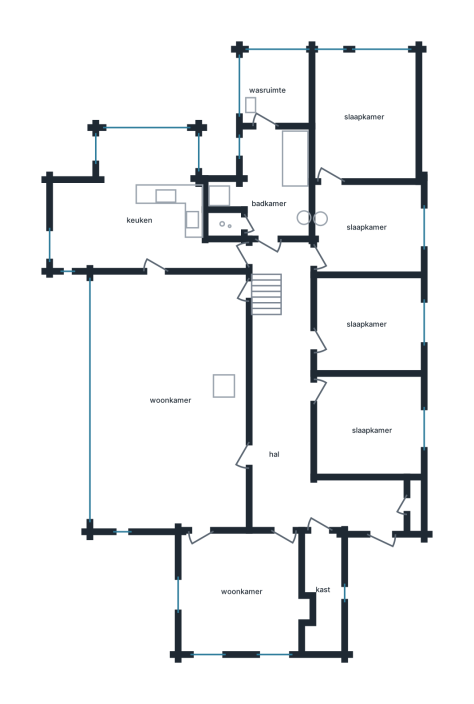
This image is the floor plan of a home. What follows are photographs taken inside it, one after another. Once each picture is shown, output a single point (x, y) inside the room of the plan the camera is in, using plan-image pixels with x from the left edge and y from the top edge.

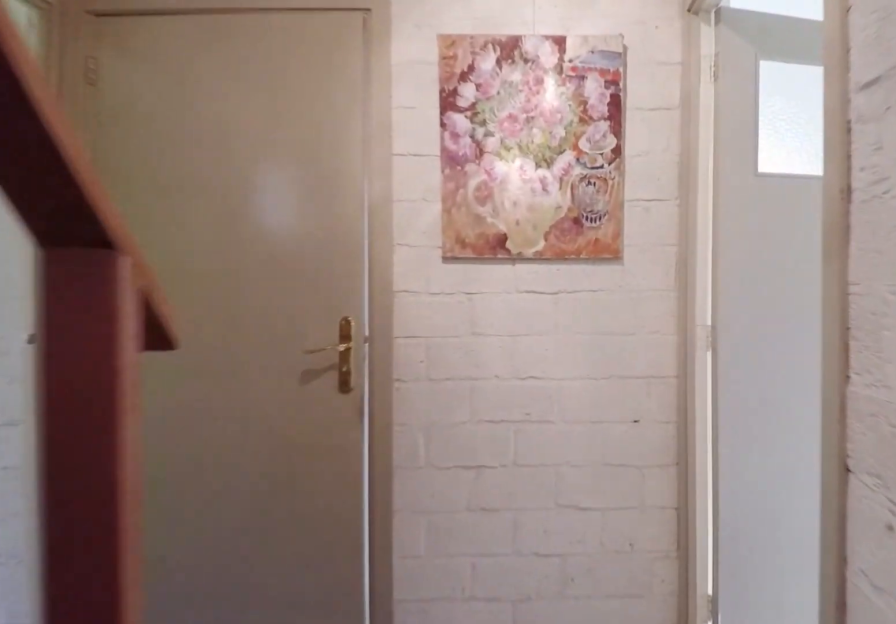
(299, 416)
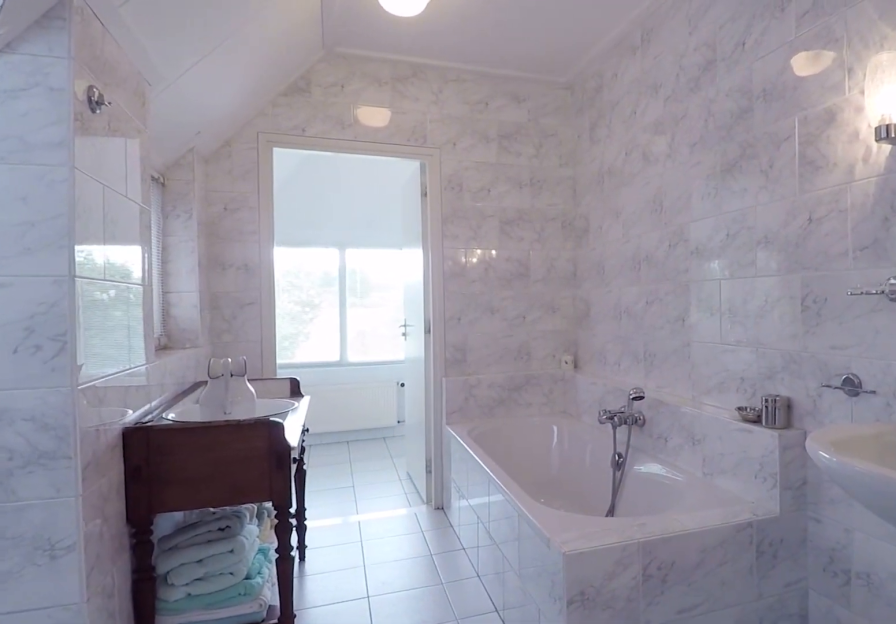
(271, 183)
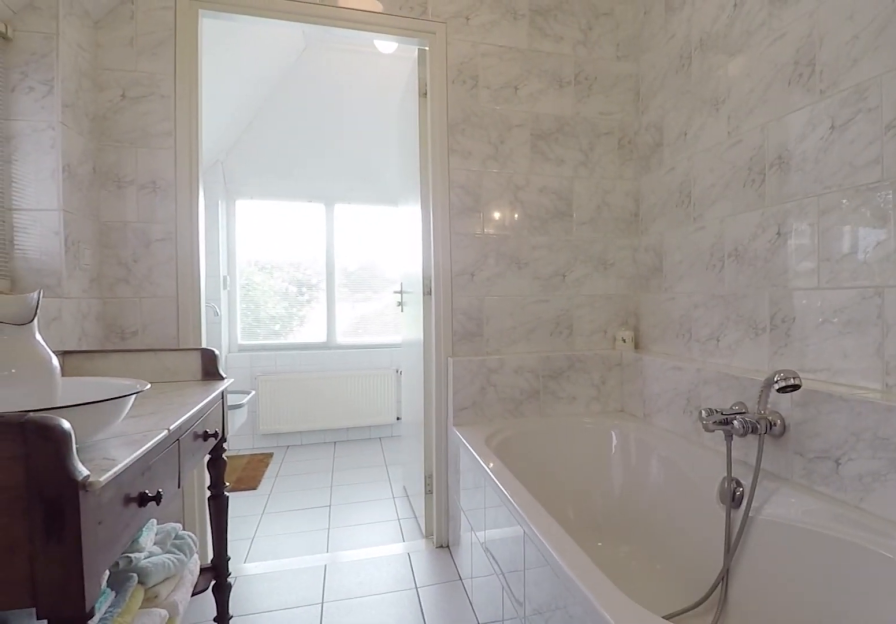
(271, 183)
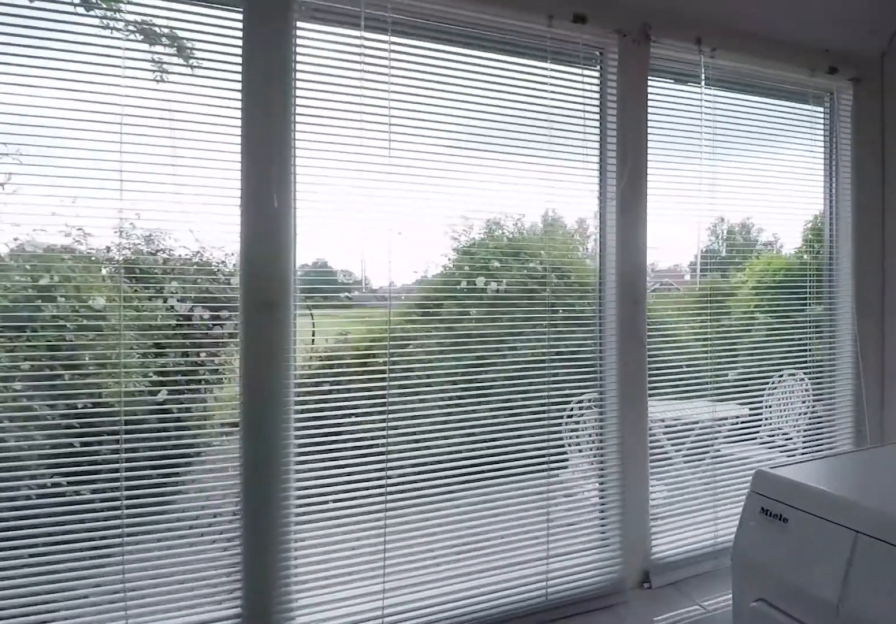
(276, 88)
